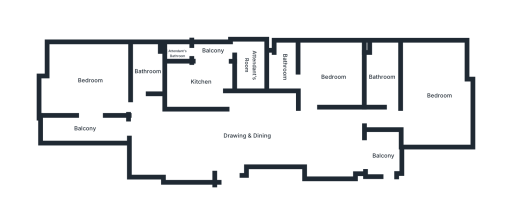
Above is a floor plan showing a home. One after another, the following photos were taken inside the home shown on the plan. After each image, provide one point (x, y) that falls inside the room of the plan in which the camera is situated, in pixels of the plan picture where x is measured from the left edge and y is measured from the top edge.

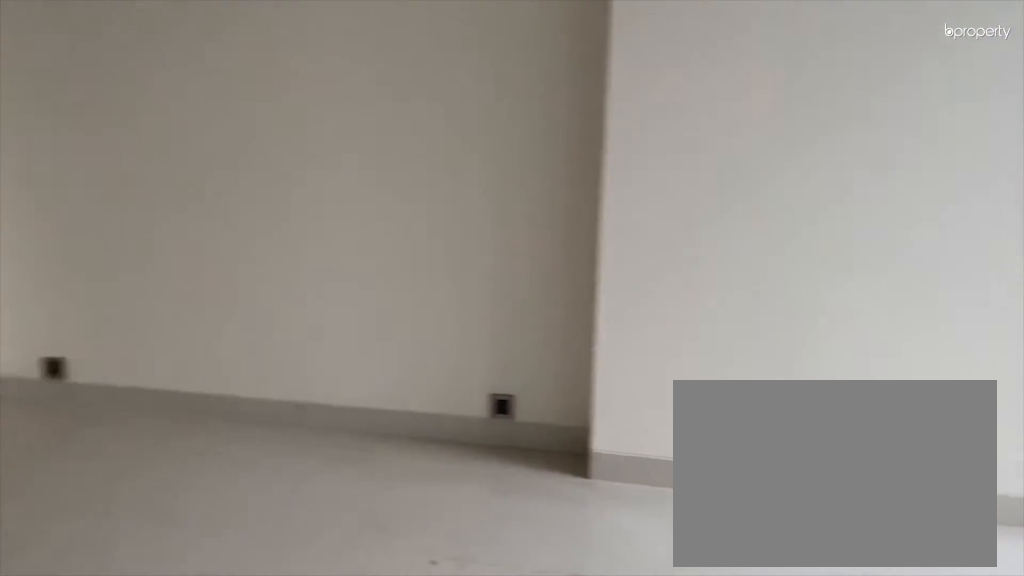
(161, 141)
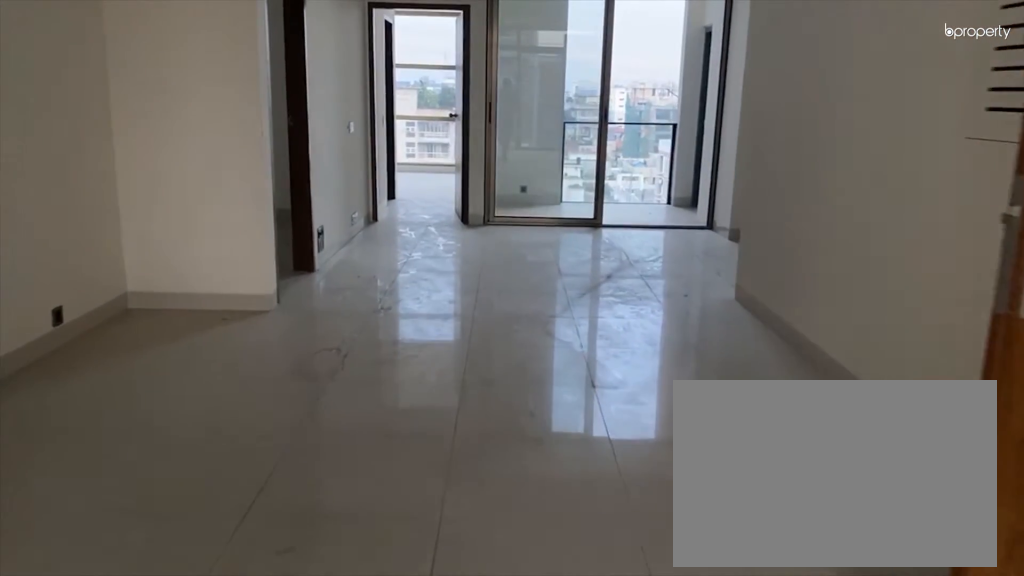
(232, 141)
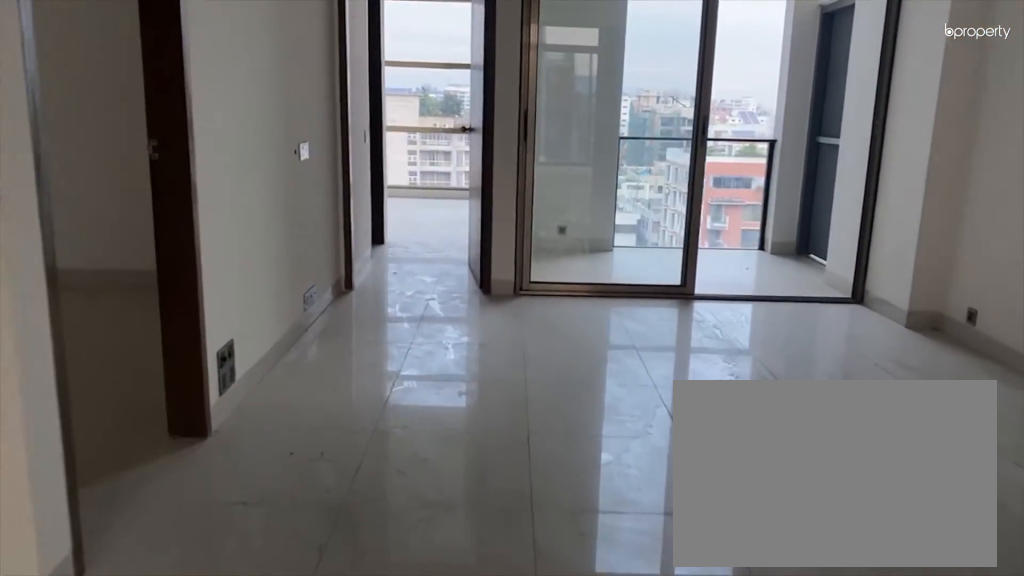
(322, 141)
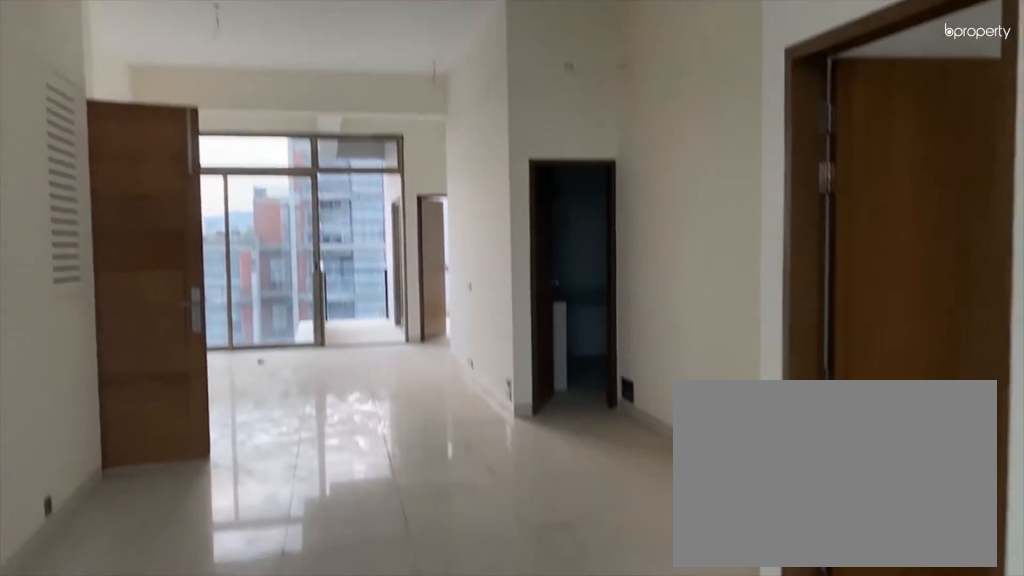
(322, 141)
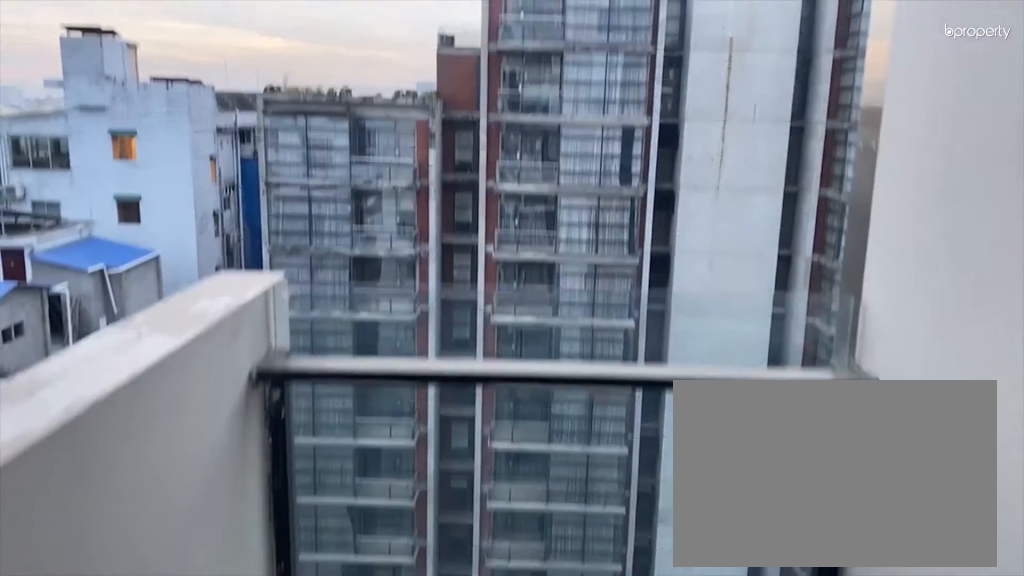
(84, 128)
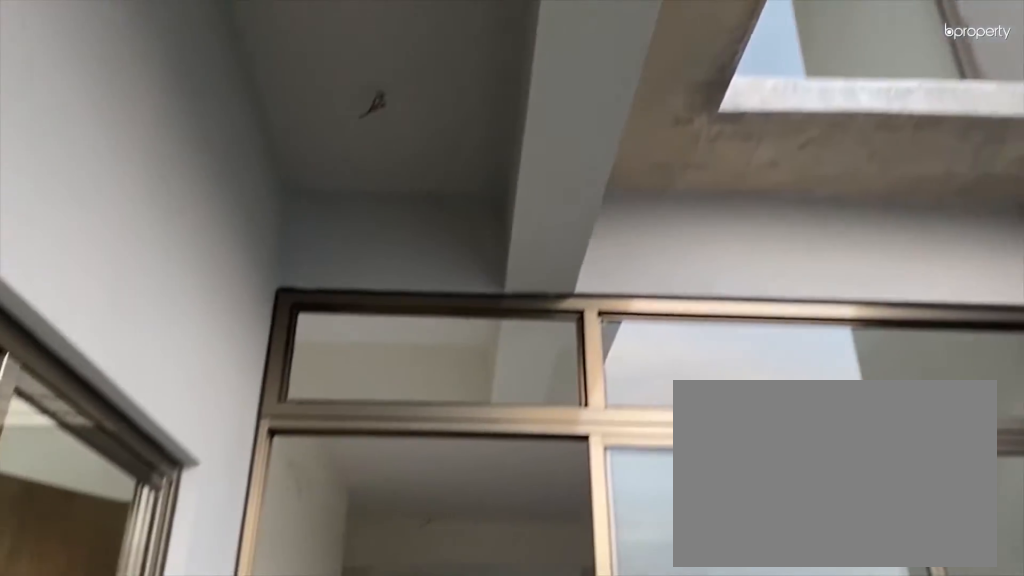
(84, 128)
